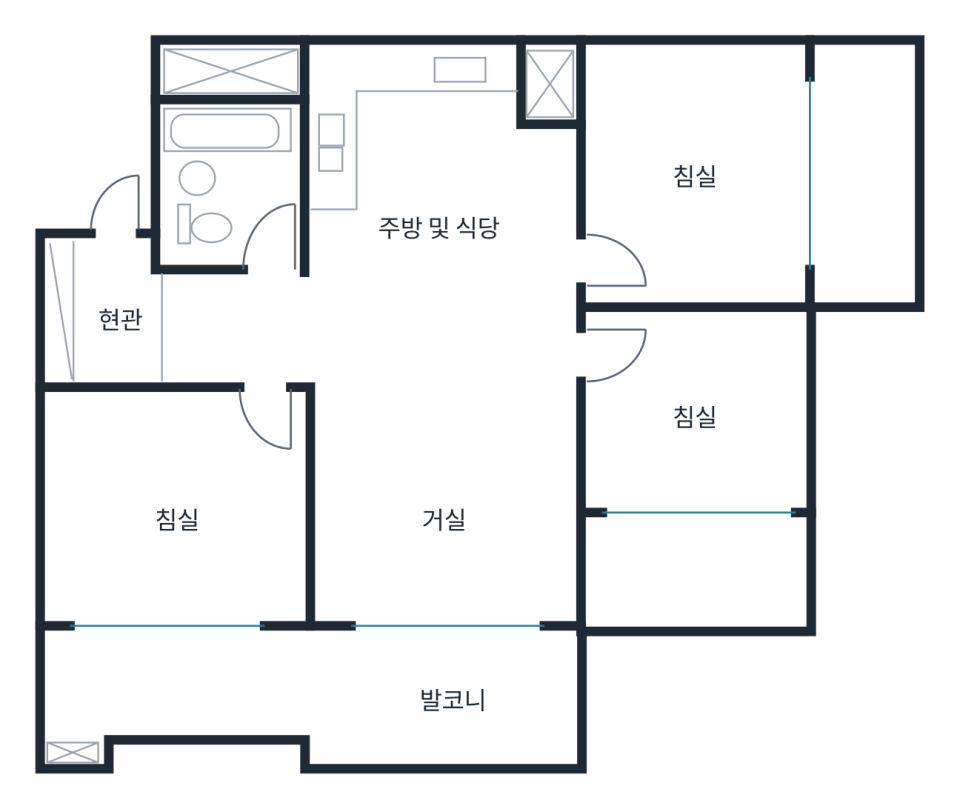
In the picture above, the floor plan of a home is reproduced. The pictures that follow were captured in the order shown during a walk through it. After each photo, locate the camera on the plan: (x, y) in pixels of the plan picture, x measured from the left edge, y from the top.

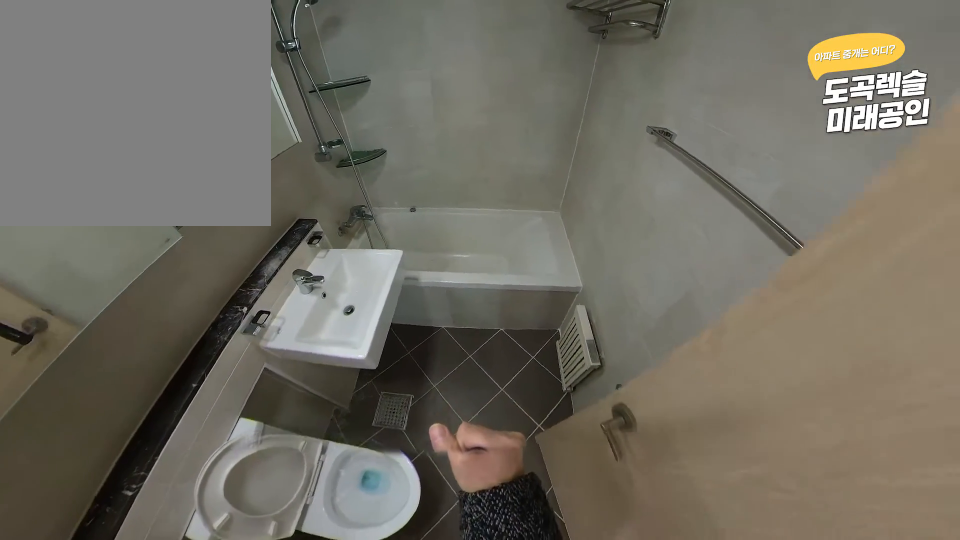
(261, 216)
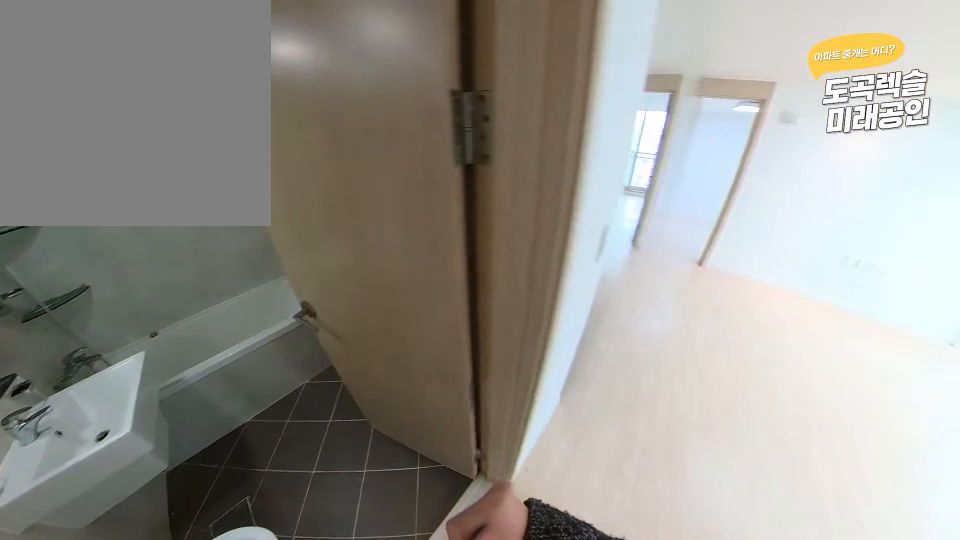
(261, 254)
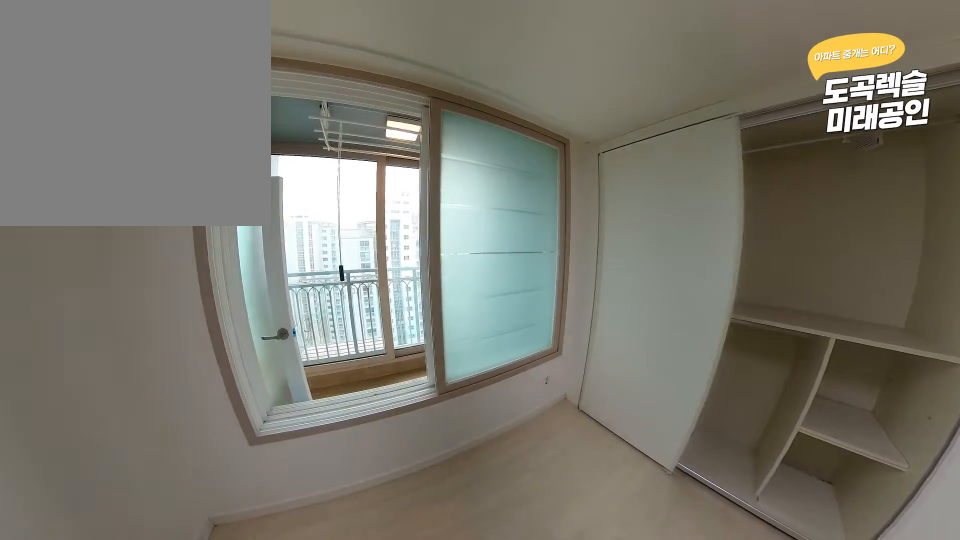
(242, 521)
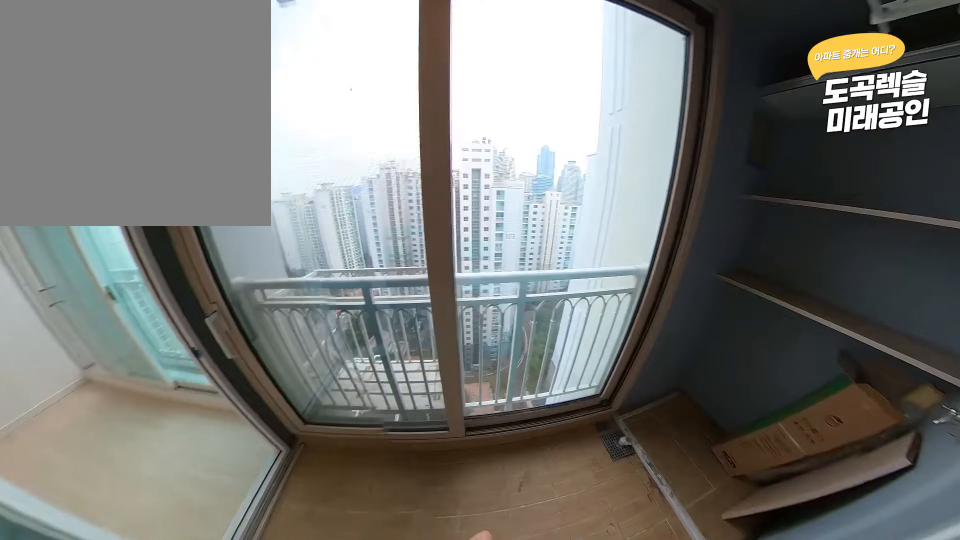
(217, 652)
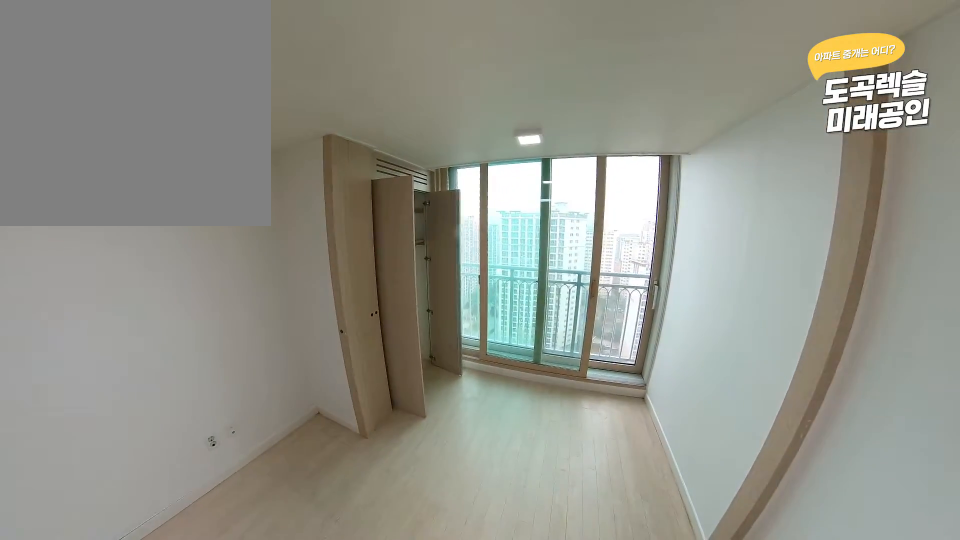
(641, 241)
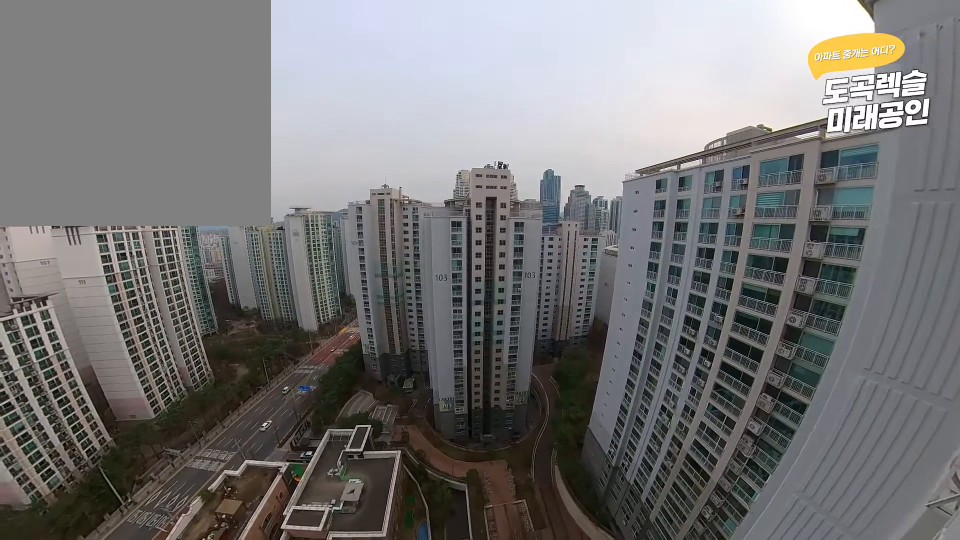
(519, 763)
